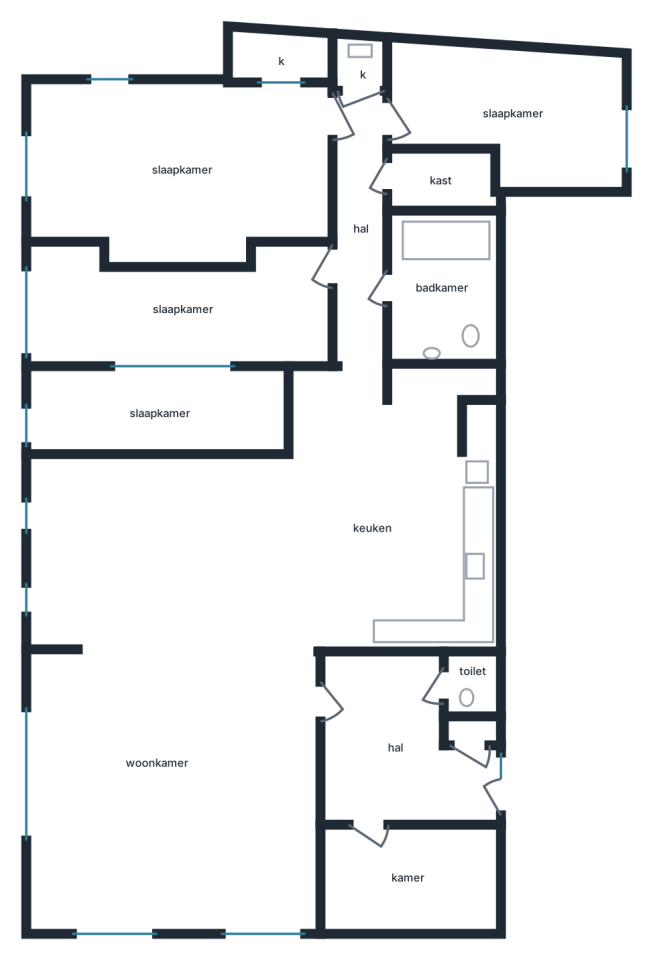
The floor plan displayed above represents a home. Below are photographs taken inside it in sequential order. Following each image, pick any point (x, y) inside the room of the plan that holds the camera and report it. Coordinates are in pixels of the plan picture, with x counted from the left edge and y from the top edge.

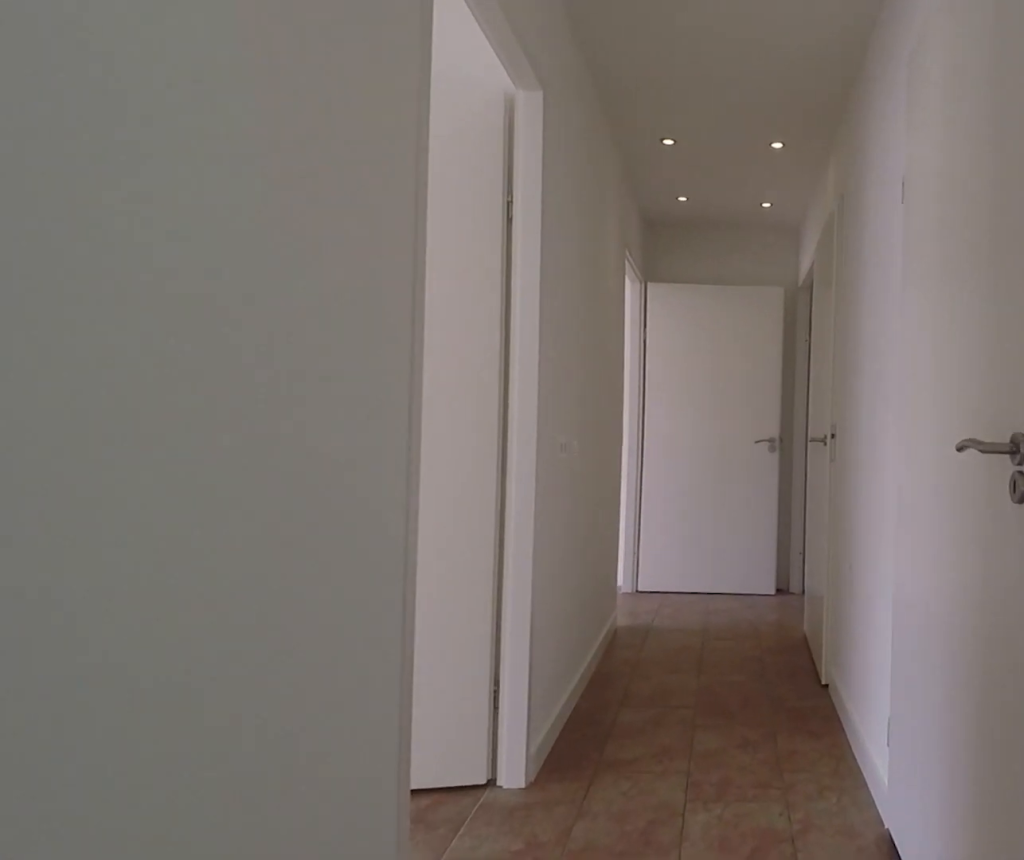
(360, 225)
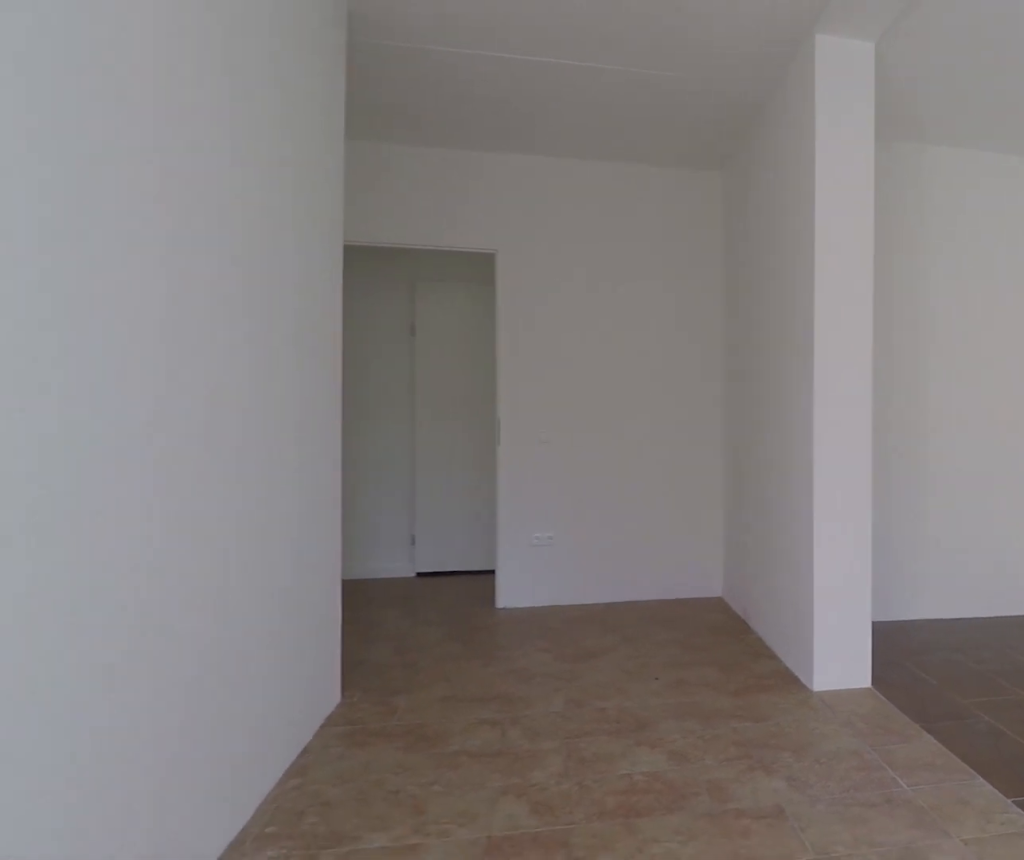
(183, 308)
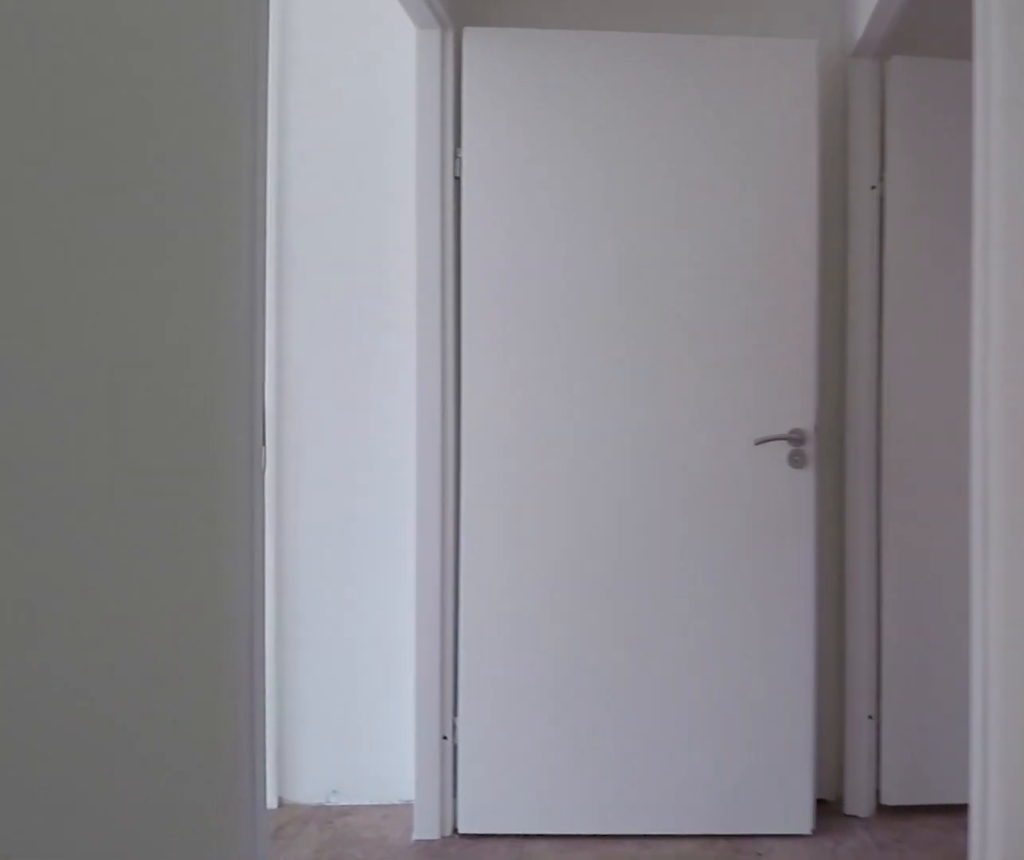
(360, 225)
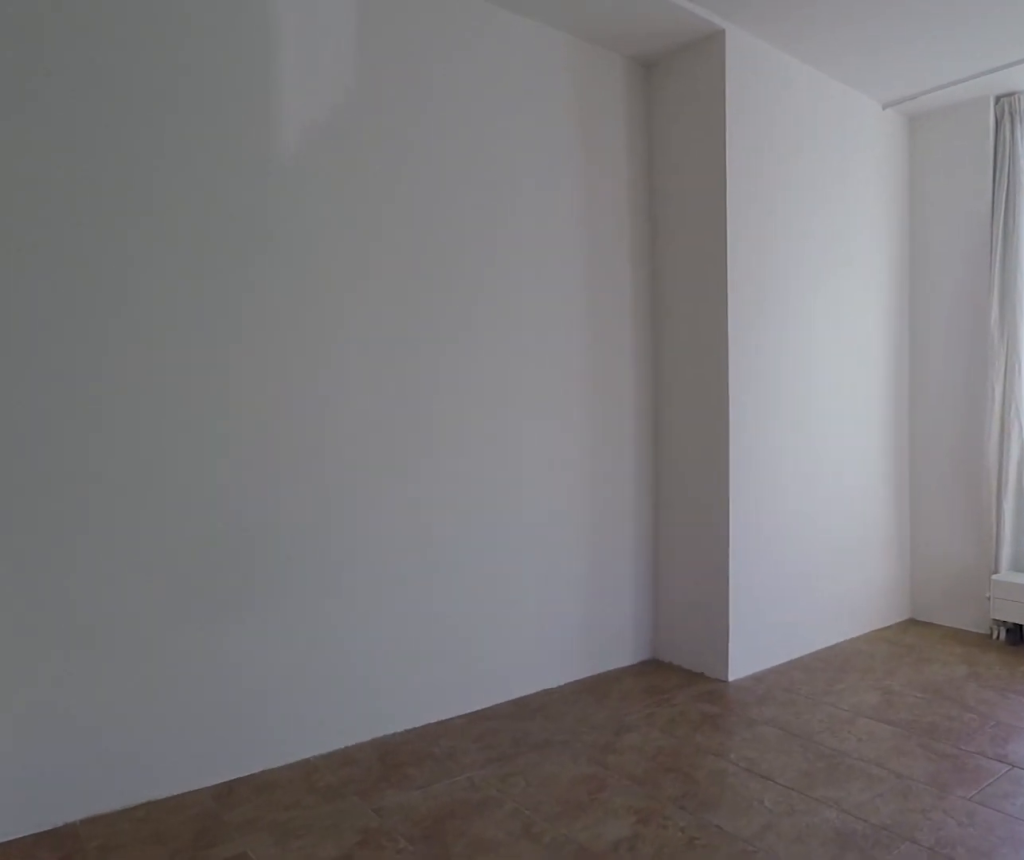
(182, 169)
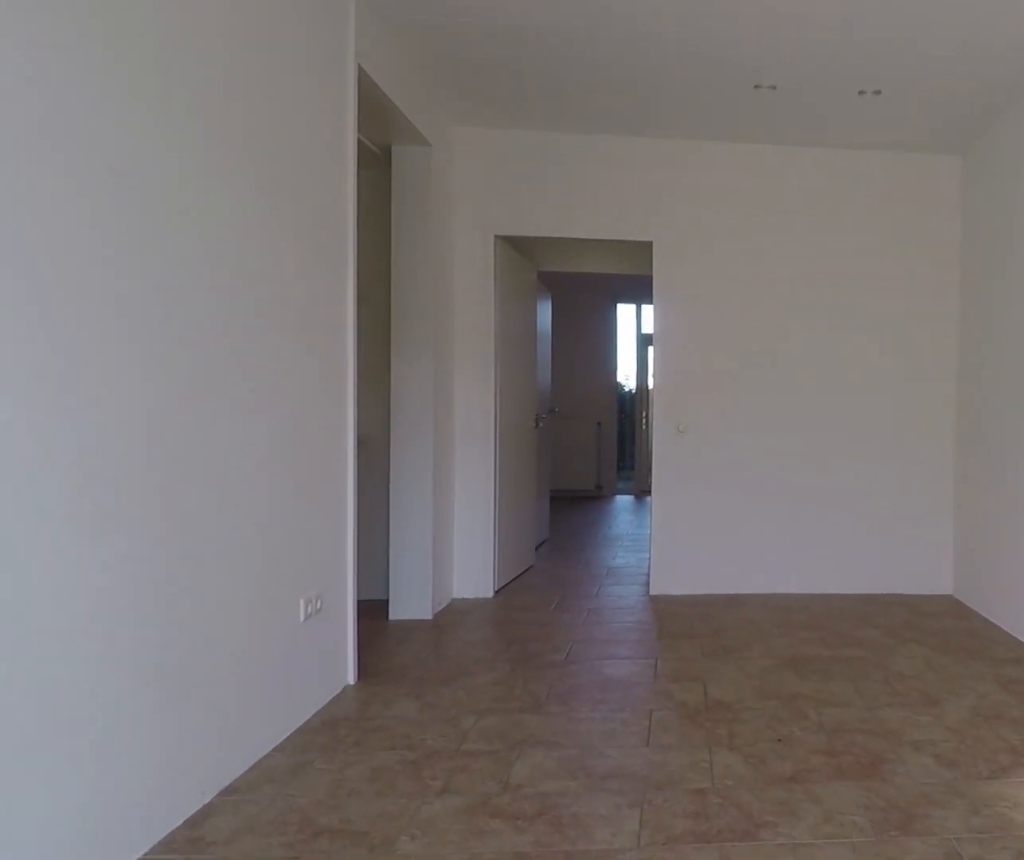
(182, 169)
